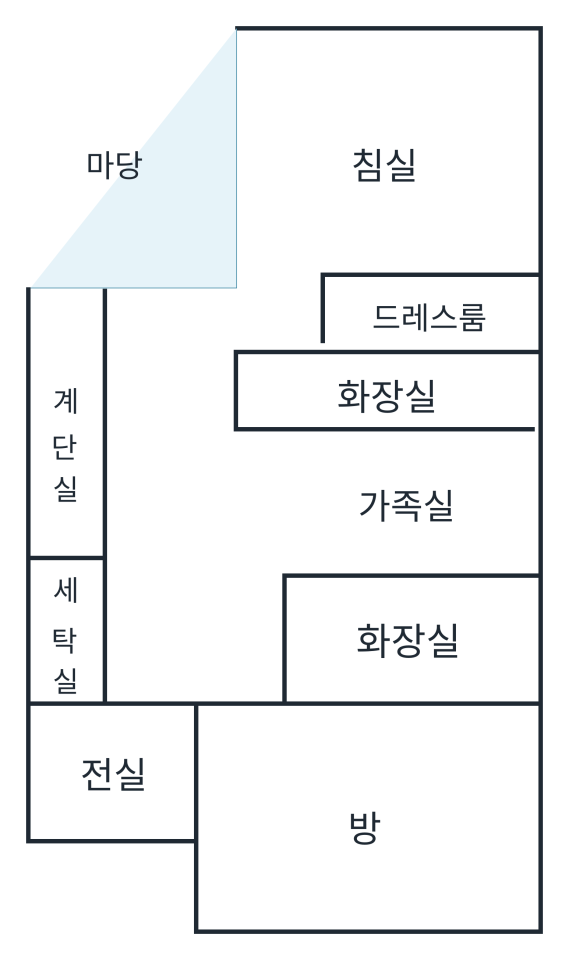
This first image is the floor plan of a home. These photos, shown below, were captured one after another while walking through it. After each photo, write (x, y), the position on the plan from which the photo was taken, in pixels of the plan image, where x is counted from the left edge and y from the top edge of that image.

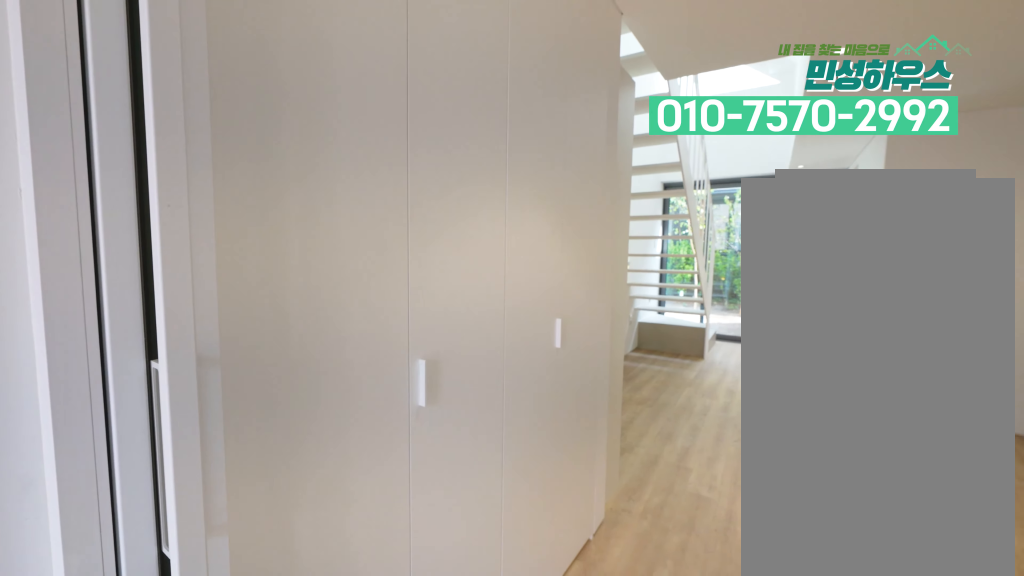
(156, 716)
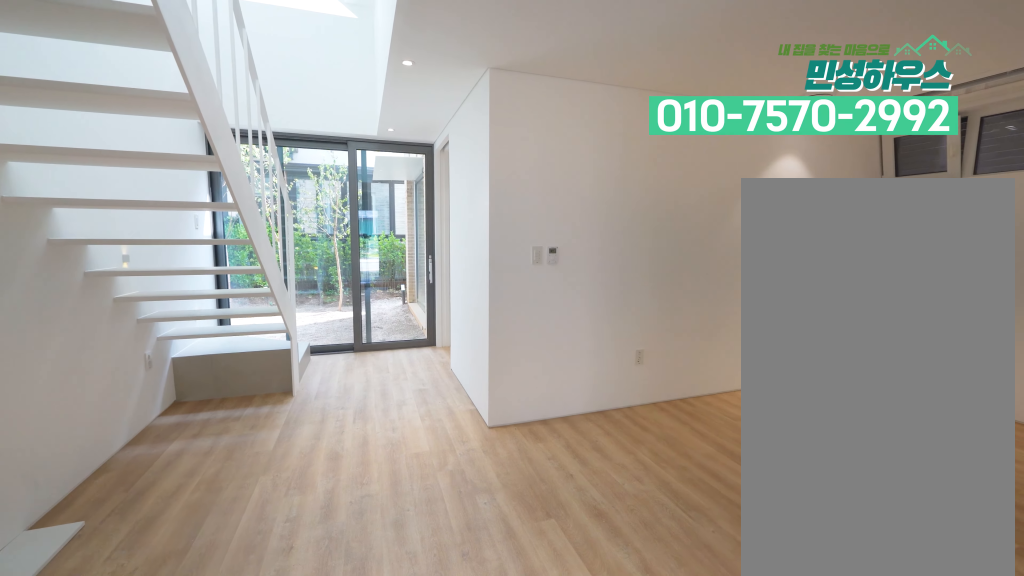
(153, 642)
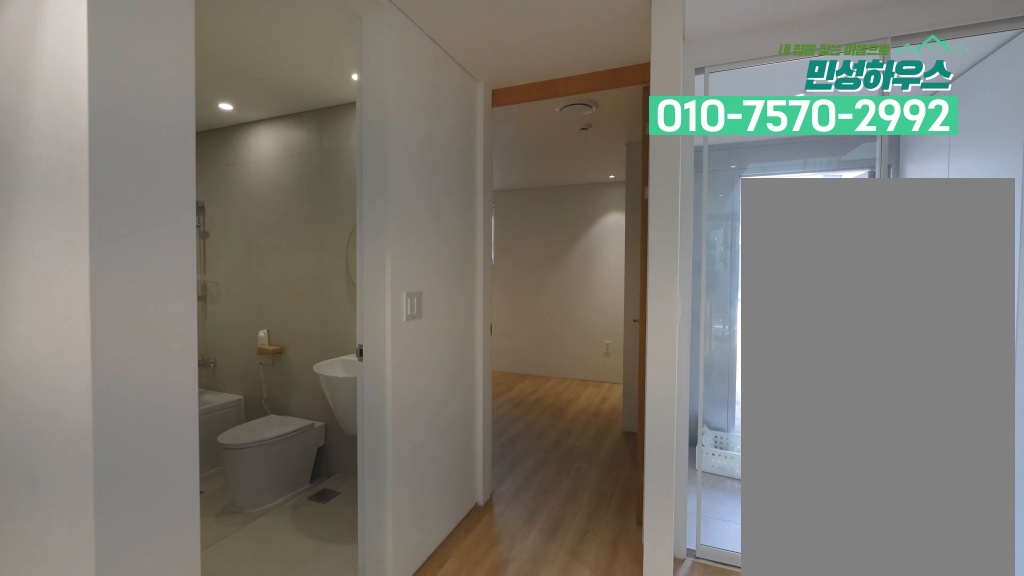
(226, 651)
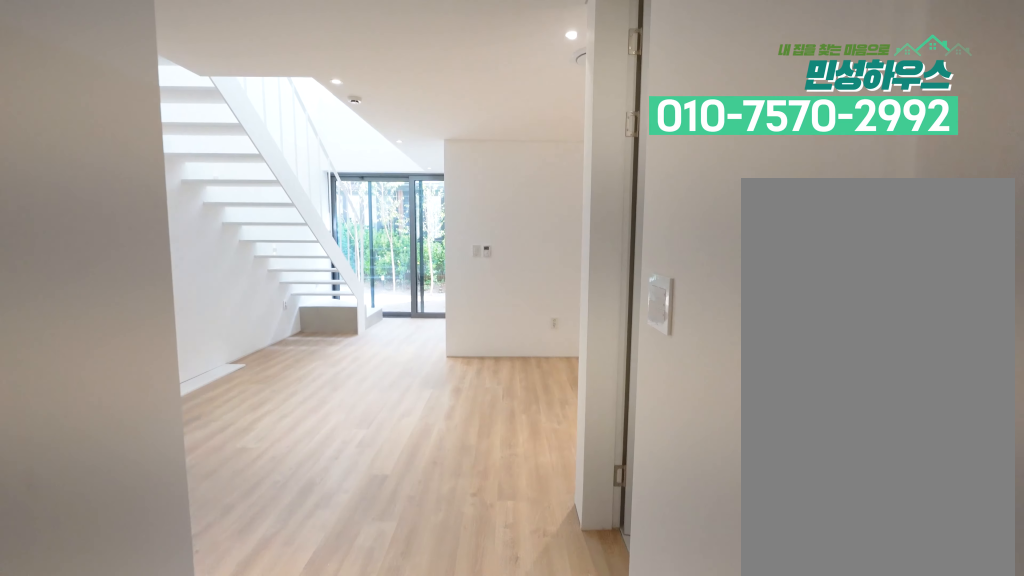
(264, 737)
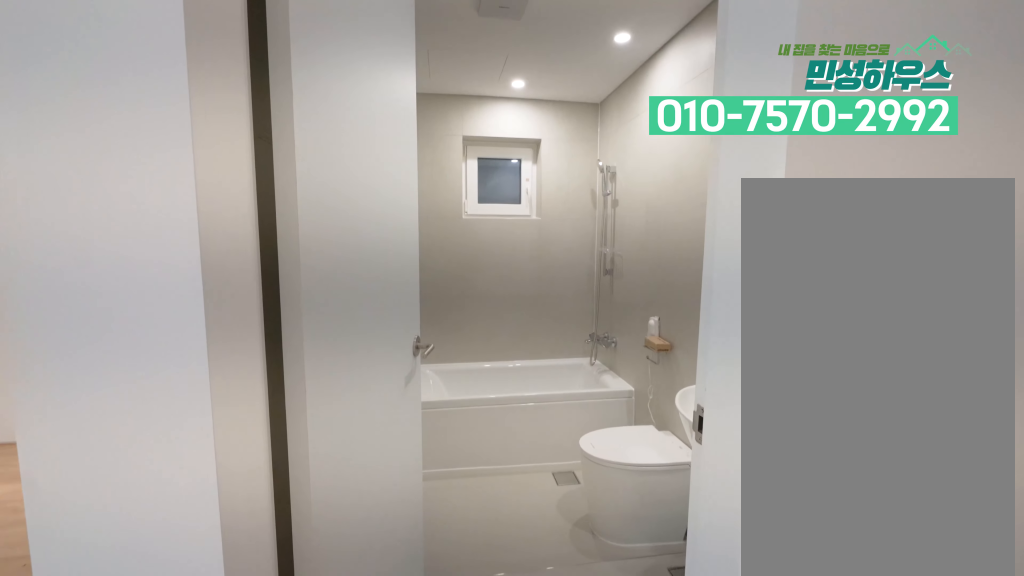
(244, 663)
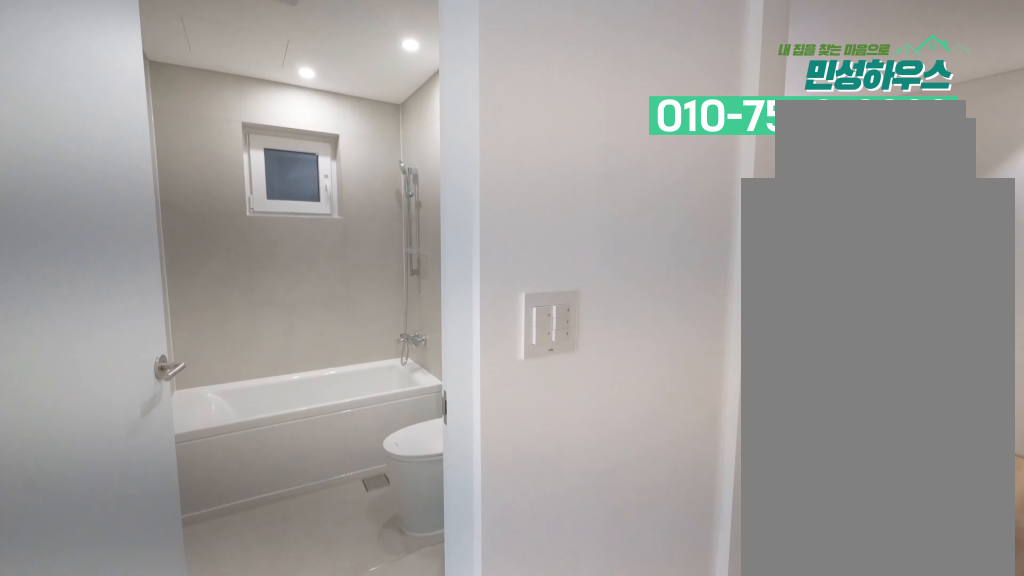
(244, 663)
